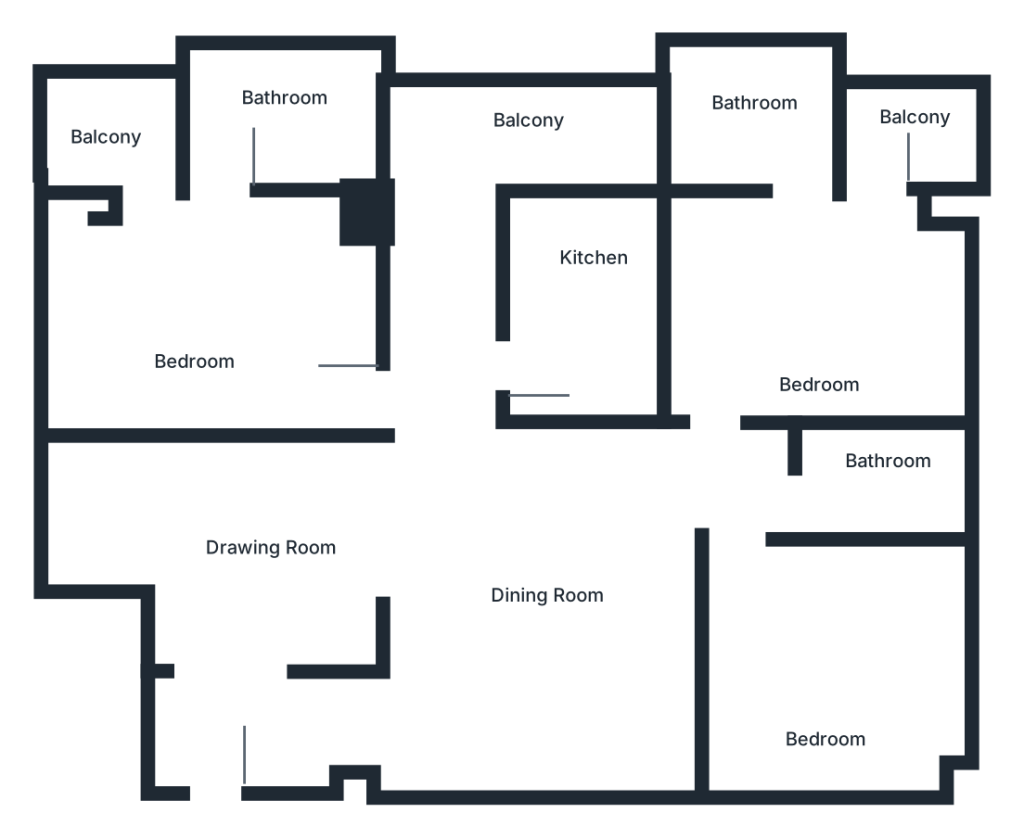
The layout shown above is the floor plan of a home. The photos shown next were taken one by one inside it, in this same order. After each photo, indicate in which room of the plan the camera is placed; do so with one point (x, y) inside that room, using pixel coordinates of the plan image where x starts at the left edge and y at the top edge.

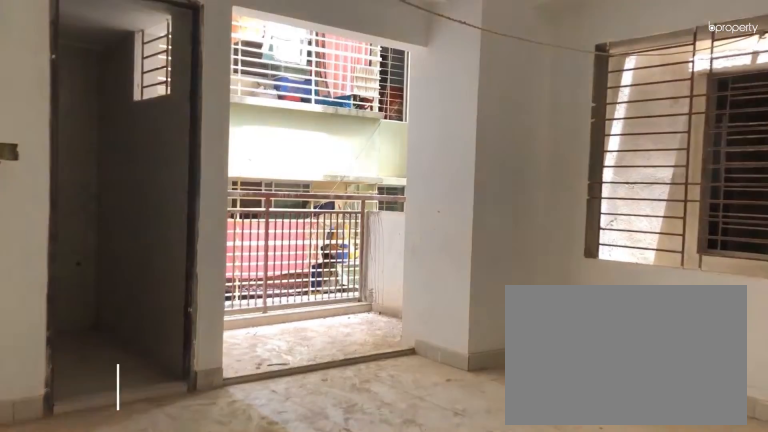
(802, 326)
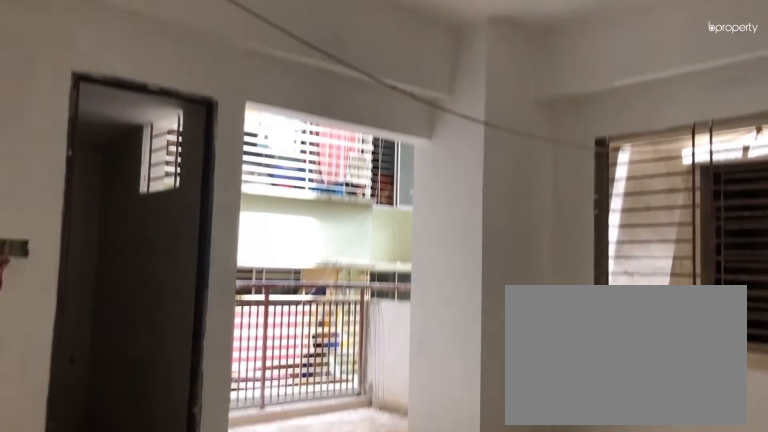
(803, 325)
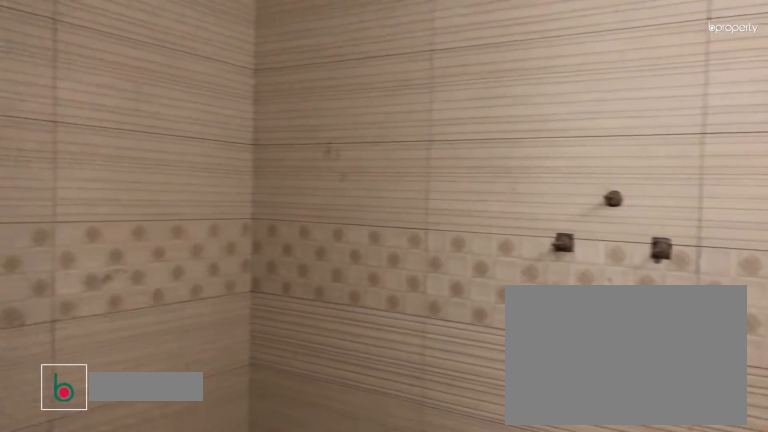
(735, 128)
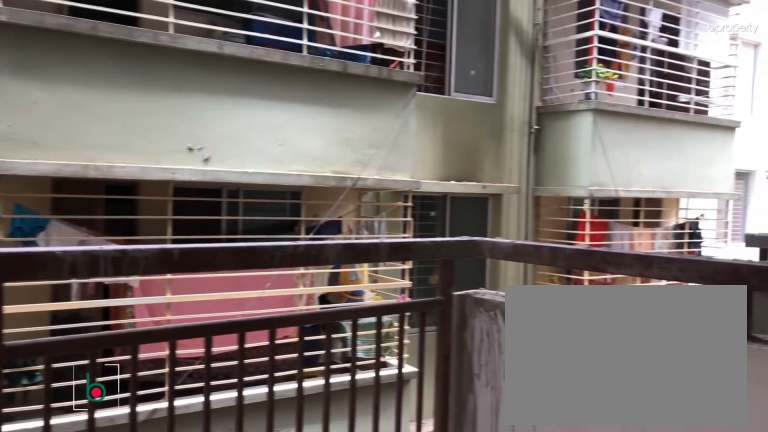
(897, 133)
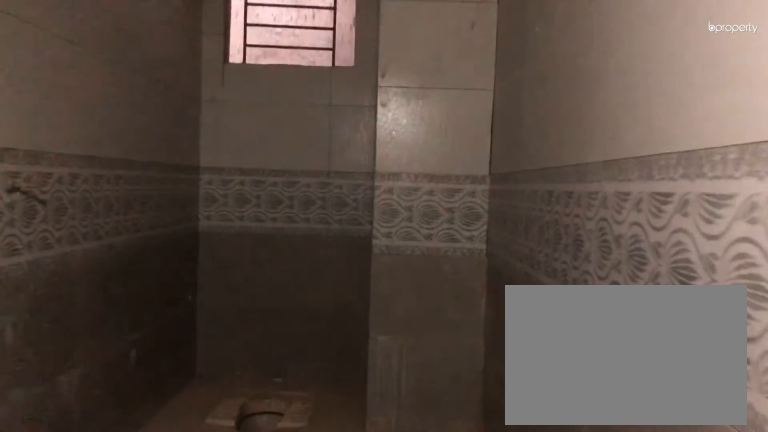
(872, 471)
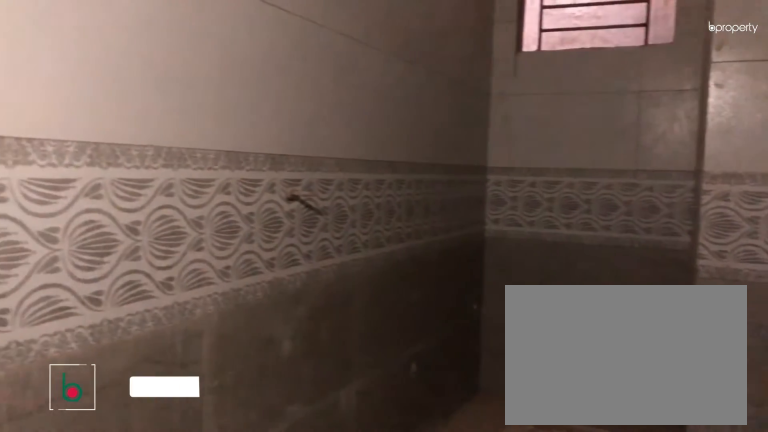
(872, 471)
